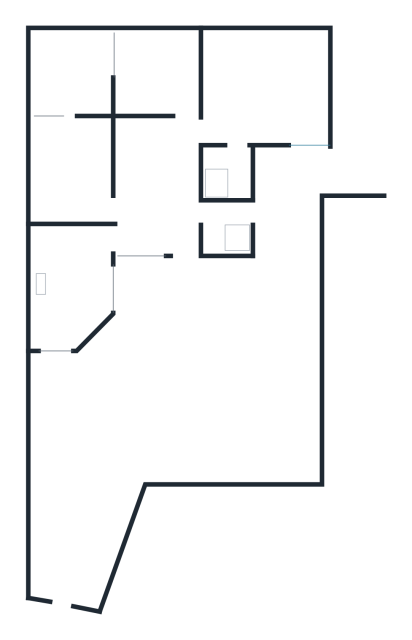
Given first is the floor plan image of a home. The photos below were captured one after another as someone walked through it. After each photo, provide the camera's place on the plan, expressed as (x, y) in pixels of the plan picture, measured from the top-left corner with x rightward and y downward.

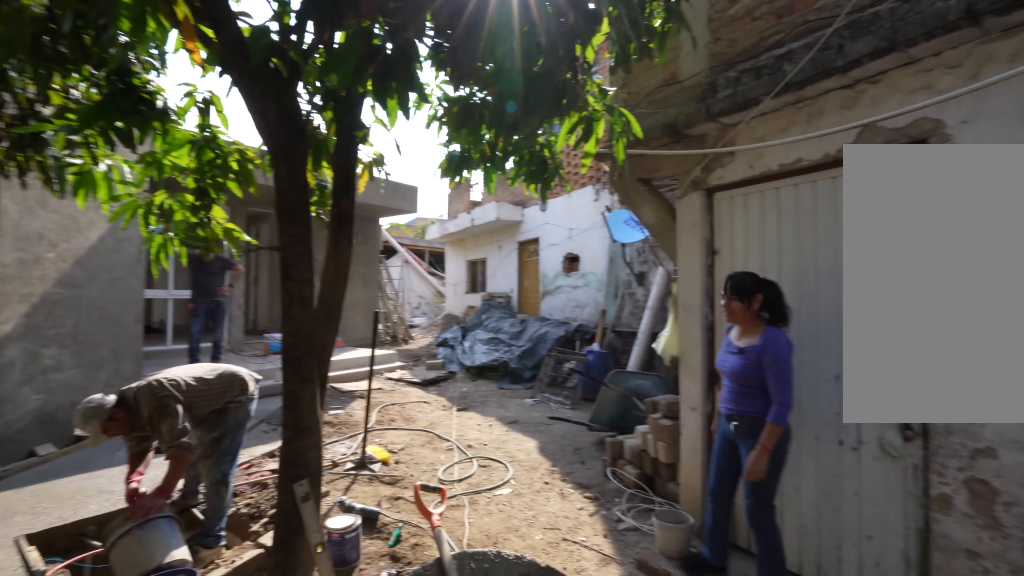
(65, 460)
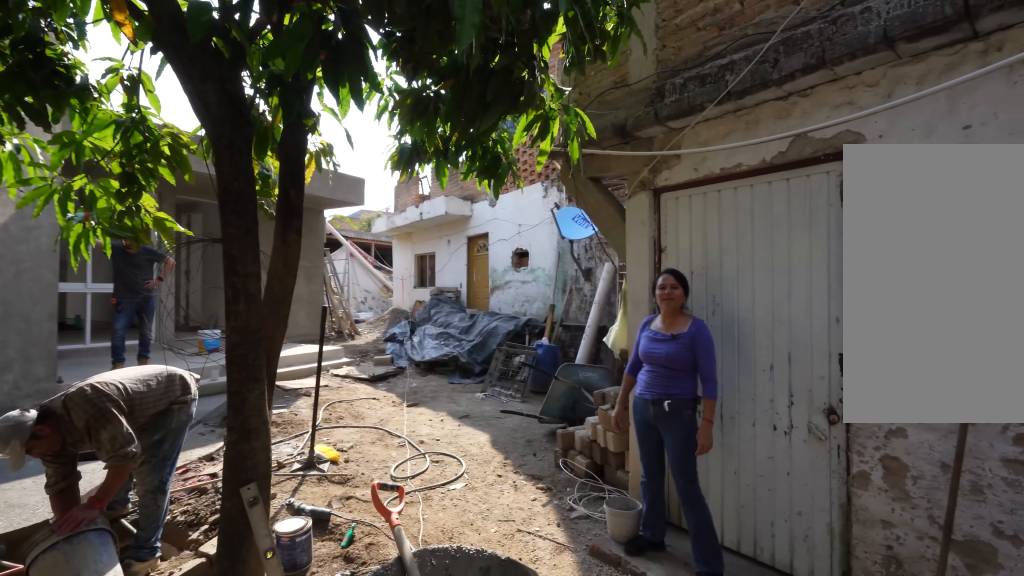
(65, 460)
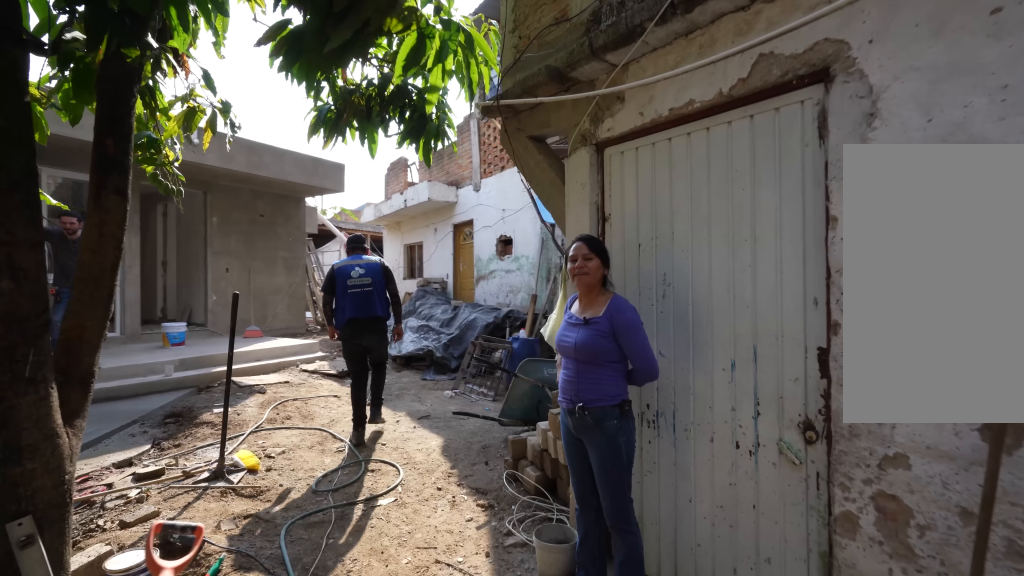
(79, 458)
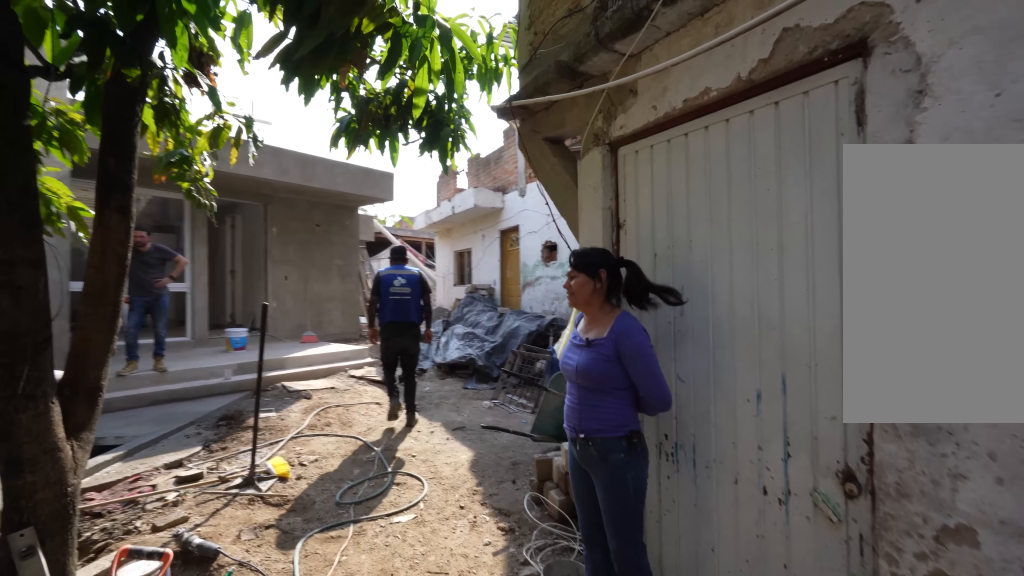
(83, 457)
